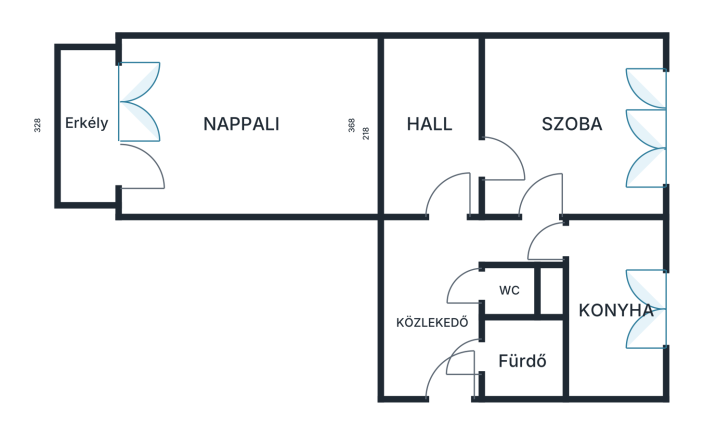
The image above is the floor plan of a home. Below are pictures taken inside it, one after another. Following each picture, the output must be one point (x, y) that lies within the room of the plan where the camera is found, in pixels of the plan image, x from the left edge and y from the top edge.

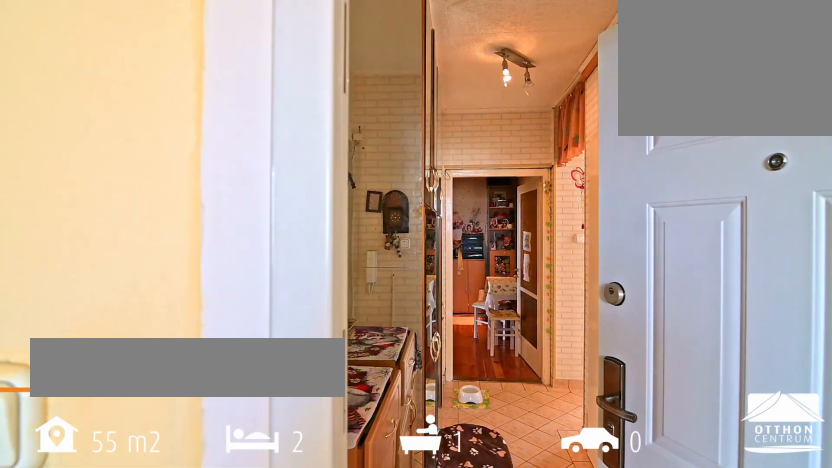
(437, 337)
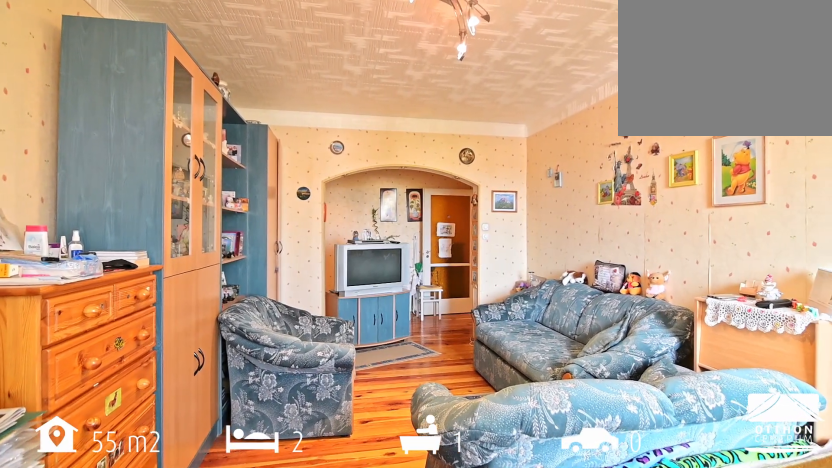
(246, 88)
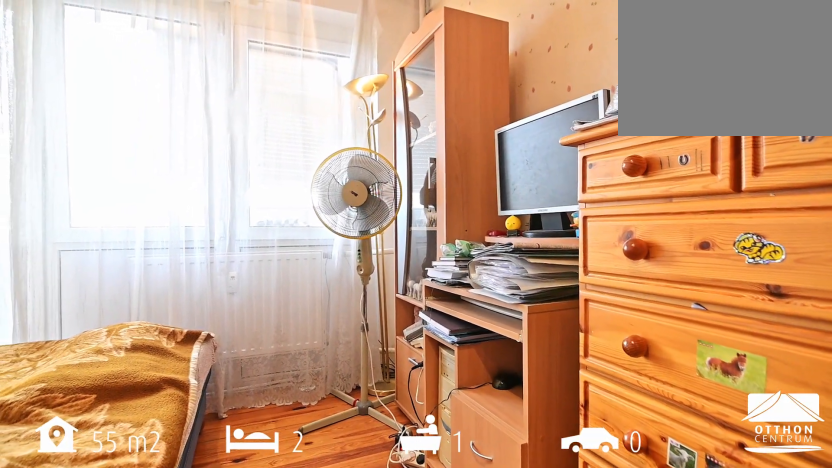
(246, 88)
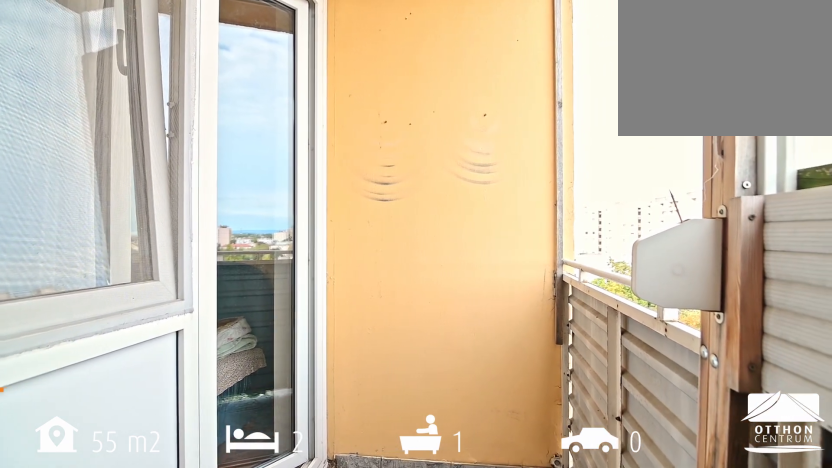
(84, 129)
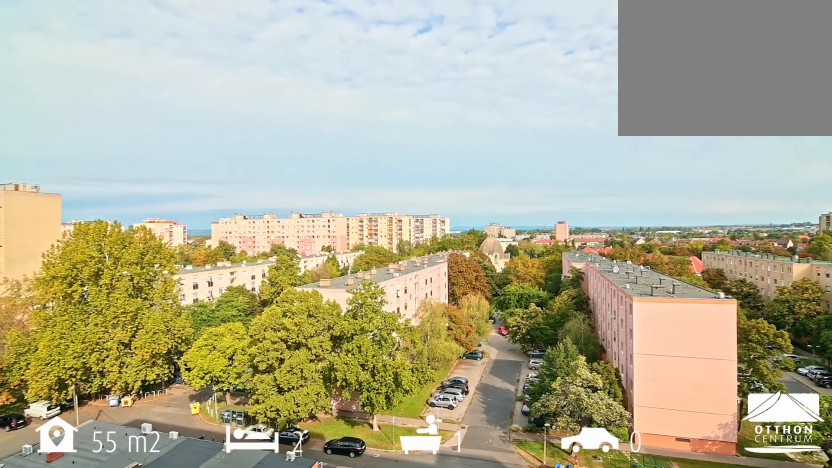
(84, 128)
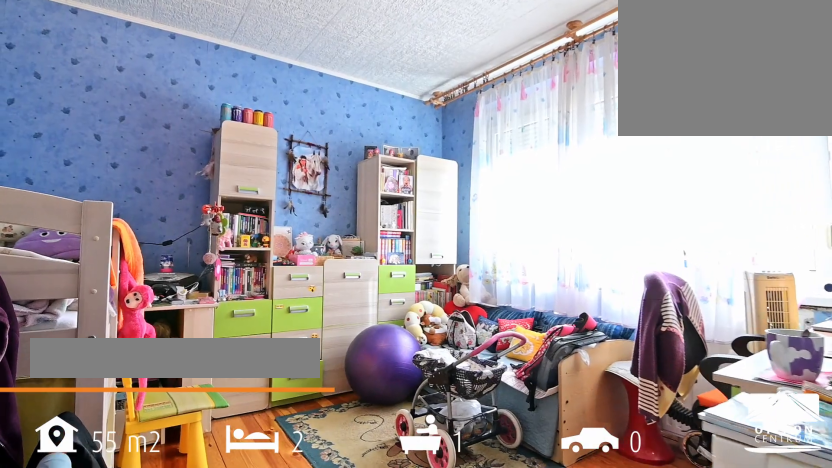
(577, 111)
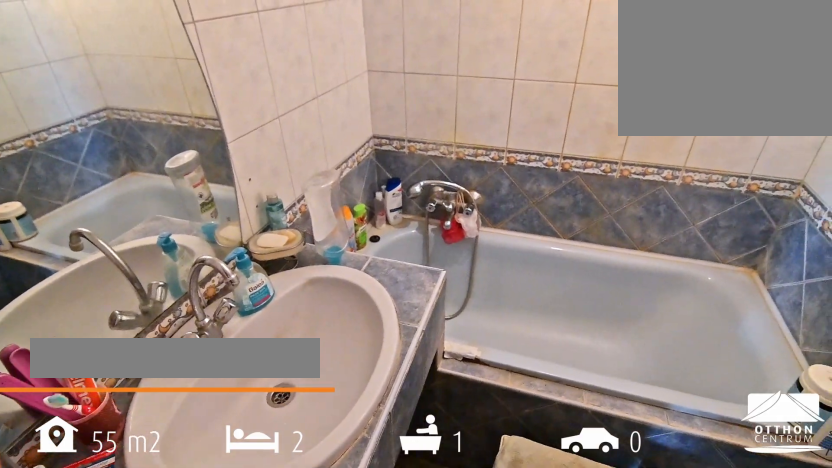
(519, 367)
